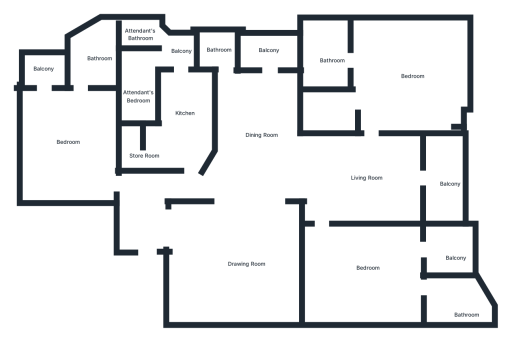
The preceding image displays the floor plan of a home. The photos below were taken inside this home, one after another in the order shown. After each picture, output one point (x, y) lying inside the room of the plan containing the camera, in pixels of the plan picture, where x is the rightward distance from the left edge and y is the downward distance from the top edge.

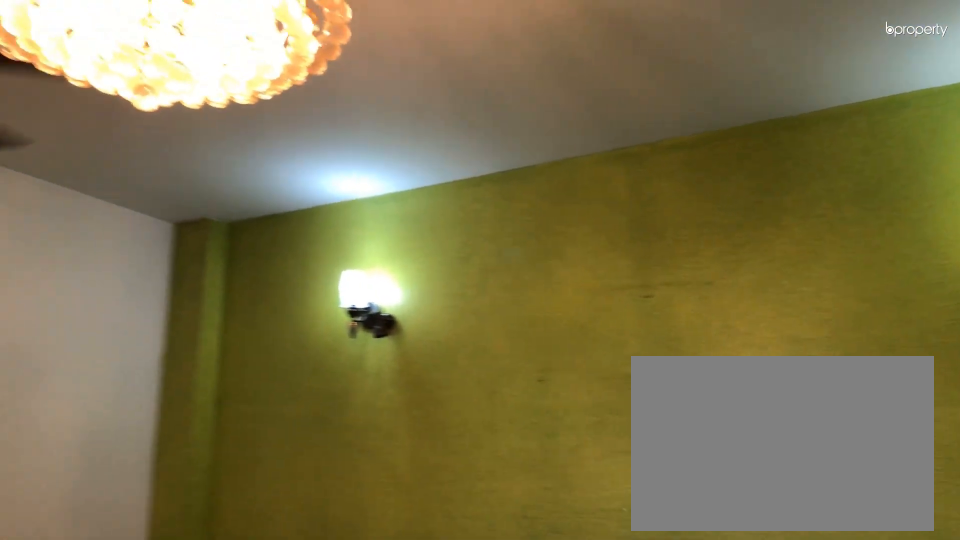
(227, 253)
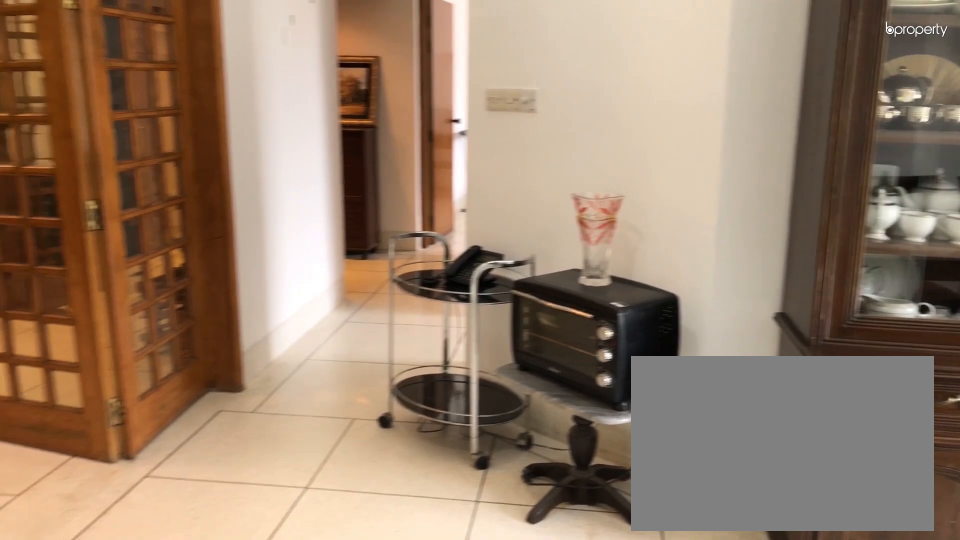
(258, 125)
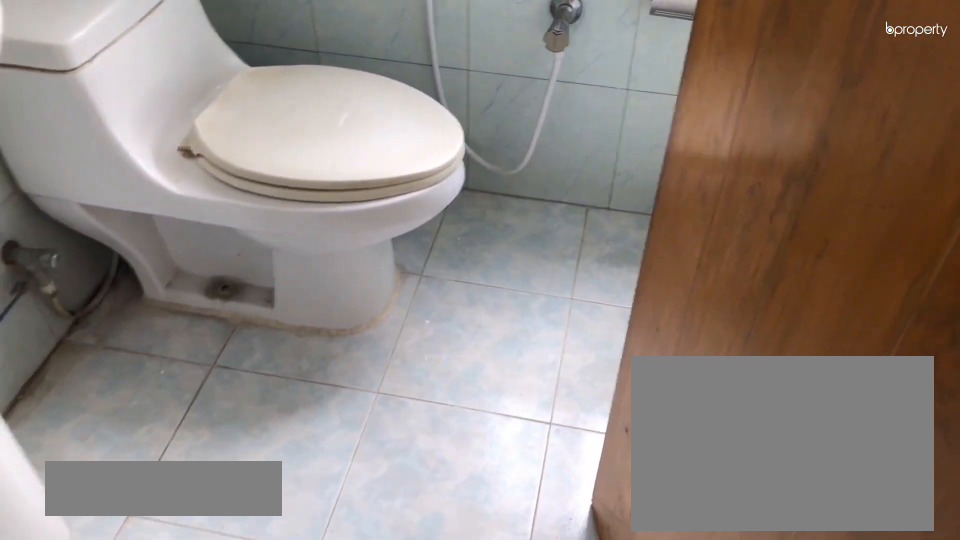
(215, 47)
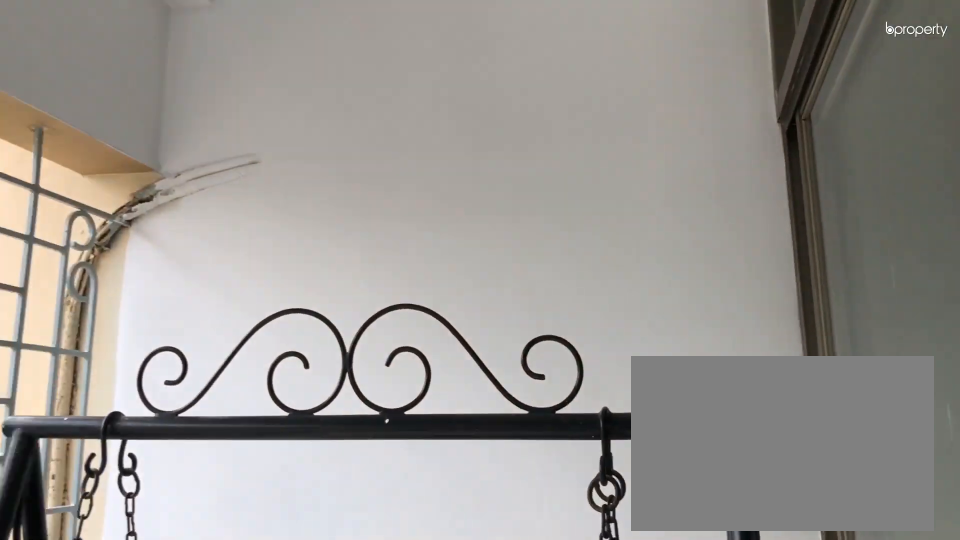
(265, 48)
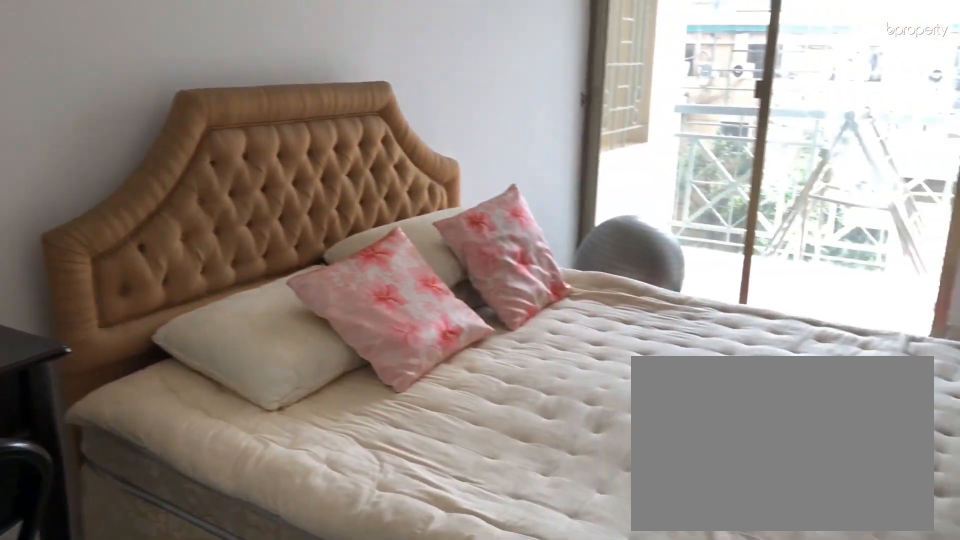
(72, 128)
